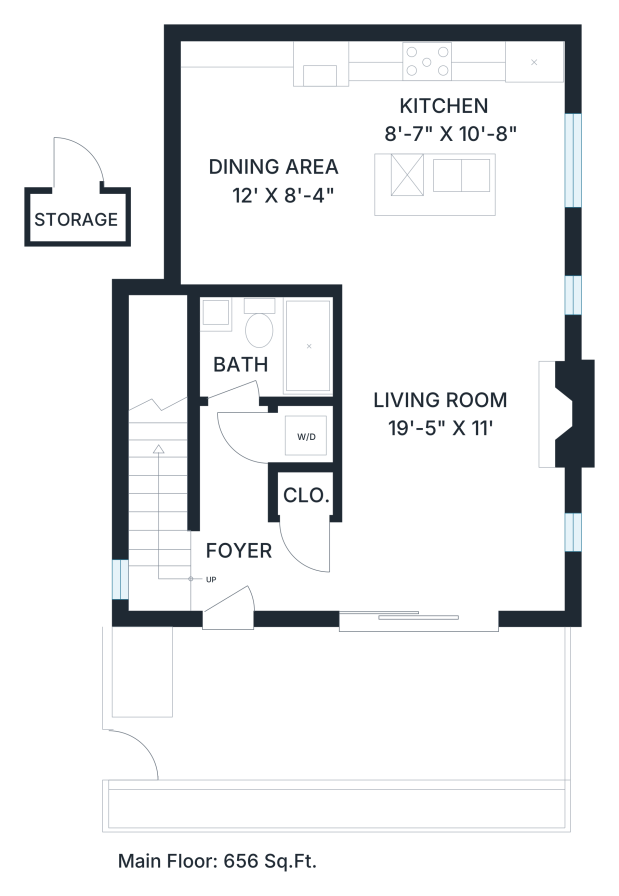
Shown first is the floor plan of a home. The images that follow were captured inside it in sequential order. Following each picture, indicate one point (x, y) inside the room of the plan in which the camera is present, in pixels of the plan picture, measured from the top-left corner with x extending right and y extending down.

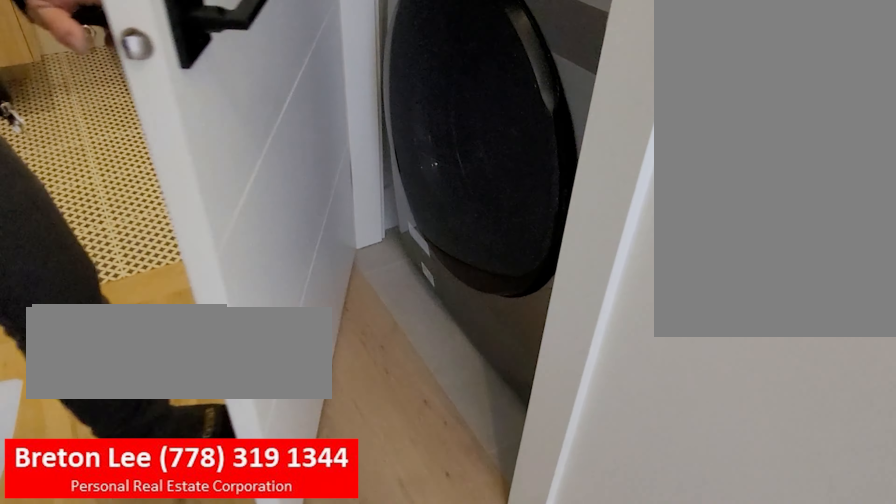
(308, 434)
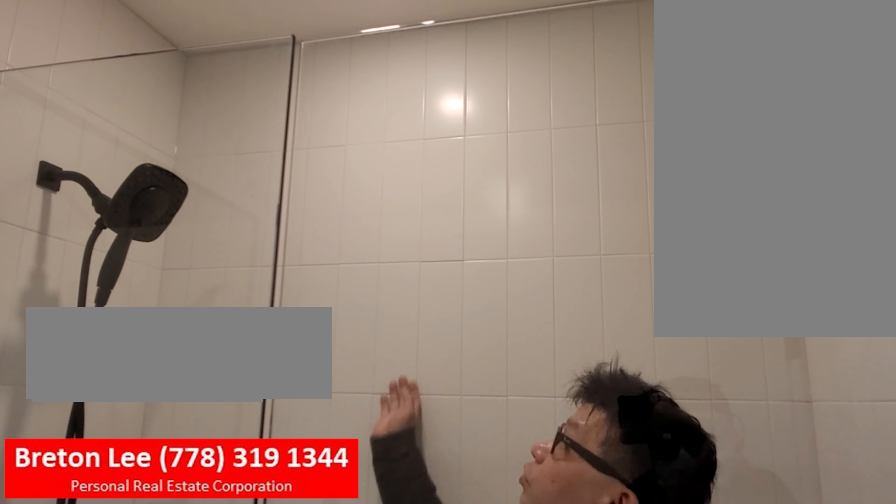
(242, 368)
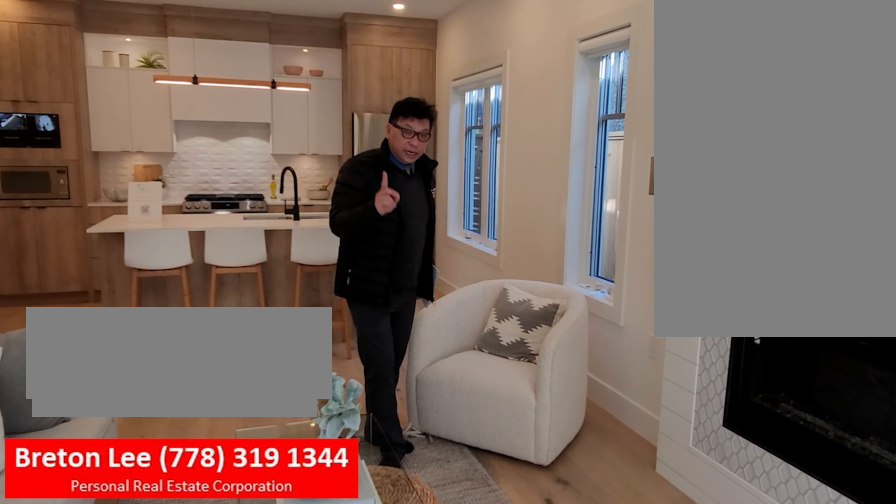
(436, 484)
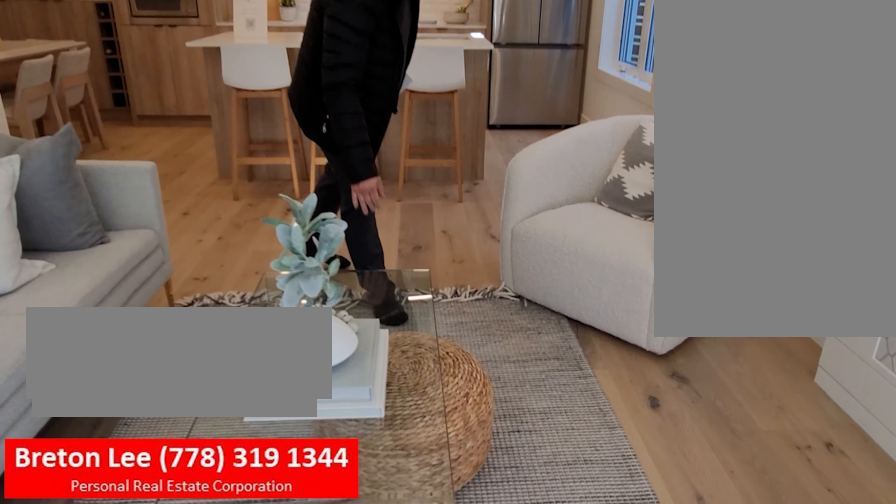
(436, 484)
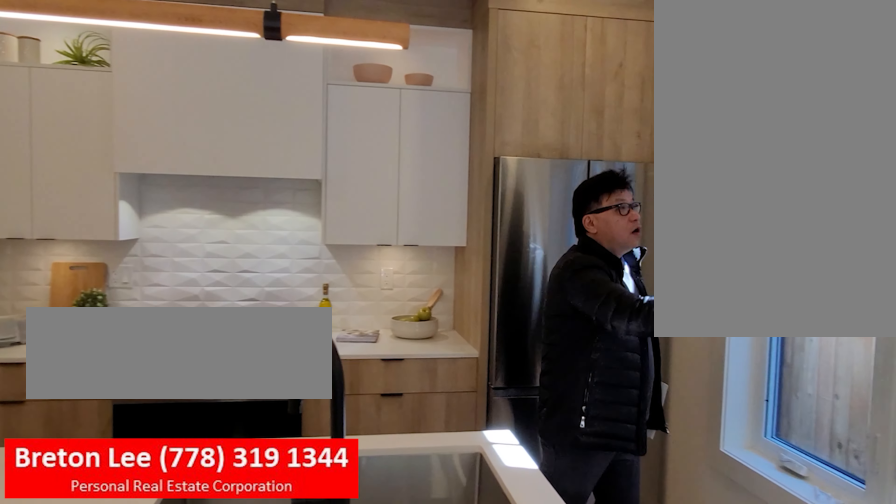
(529, 172)
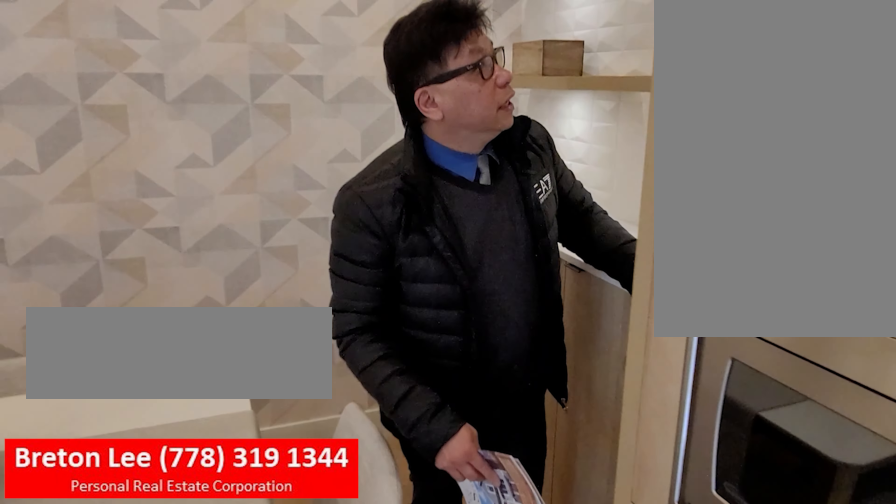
(529, 172)
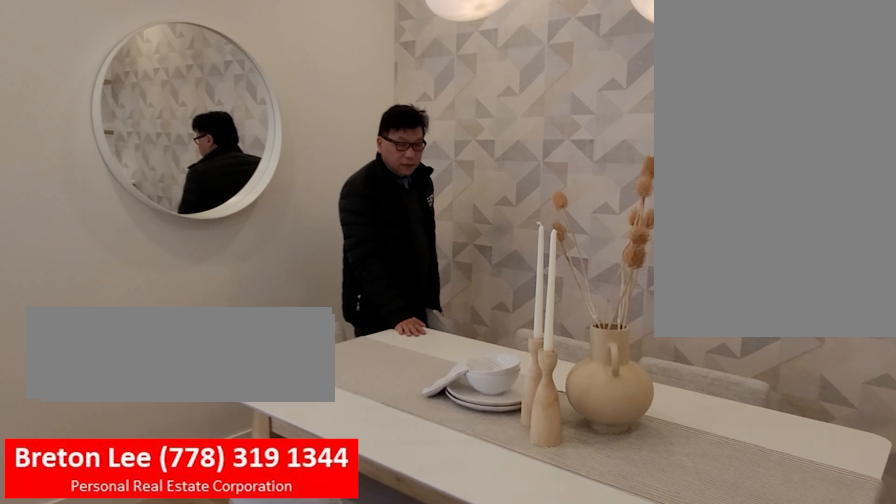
(270, 244)
